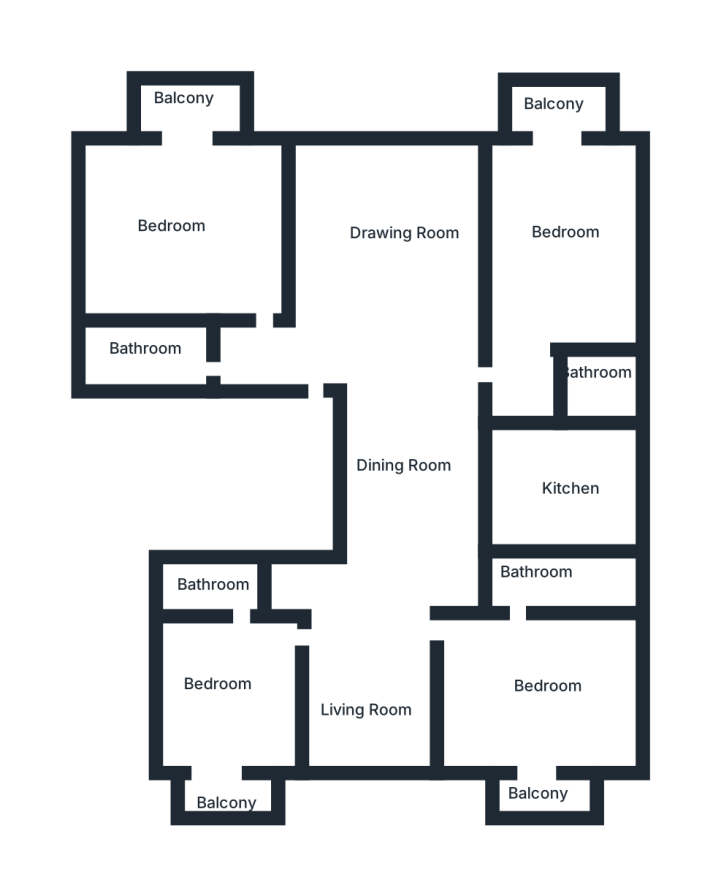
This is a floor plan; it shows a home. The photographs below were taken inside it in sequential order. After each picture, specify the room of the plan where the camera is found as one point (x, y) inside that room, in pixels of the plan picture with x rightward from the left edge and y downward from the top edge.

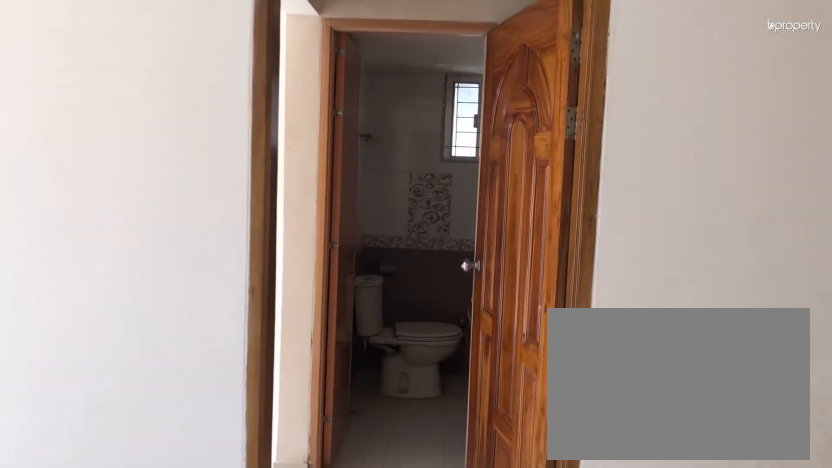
(417, 398)
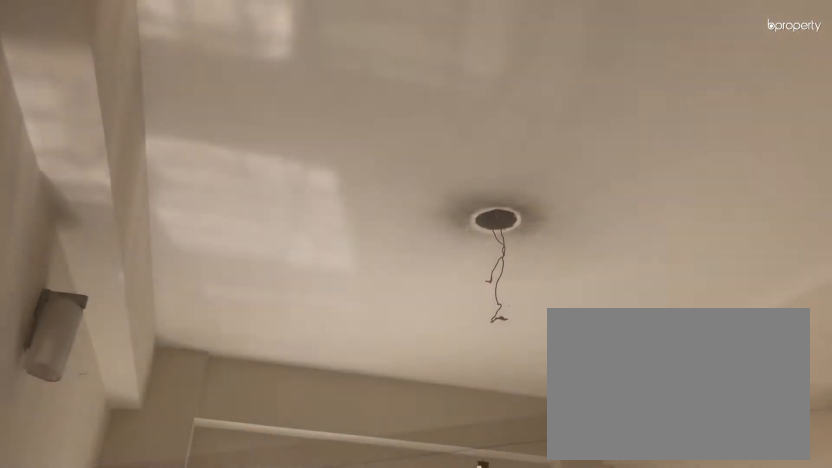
(550, 253)
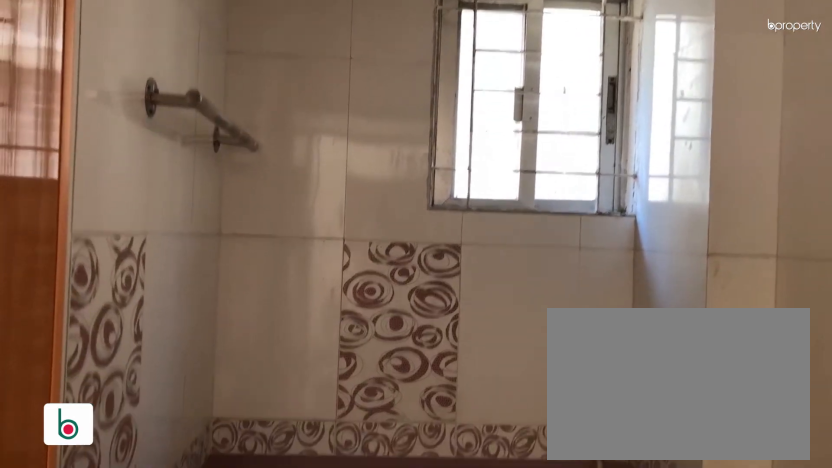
(592, 384)
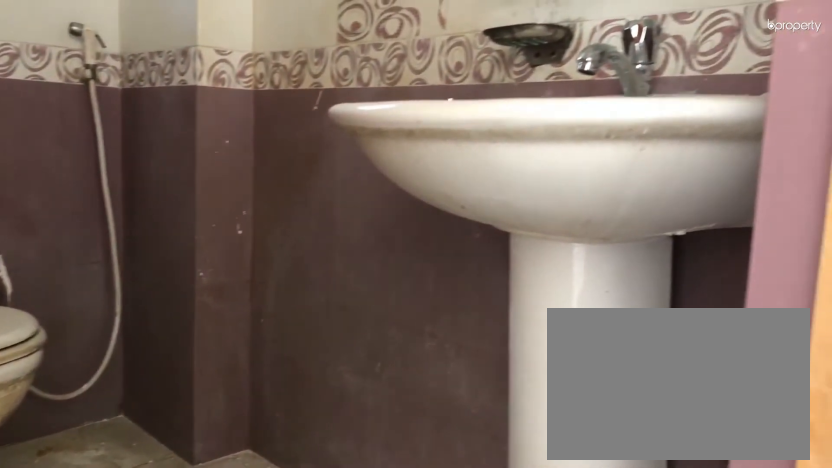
(592, 384)
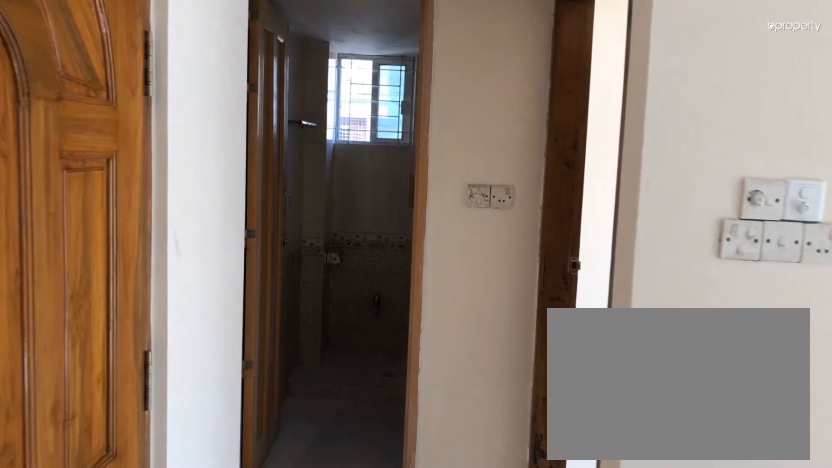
(298, 361)
